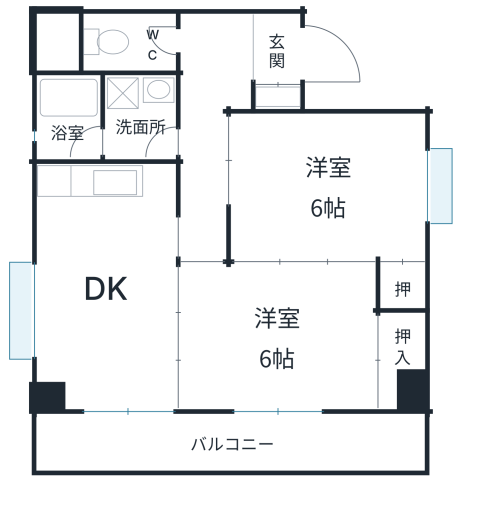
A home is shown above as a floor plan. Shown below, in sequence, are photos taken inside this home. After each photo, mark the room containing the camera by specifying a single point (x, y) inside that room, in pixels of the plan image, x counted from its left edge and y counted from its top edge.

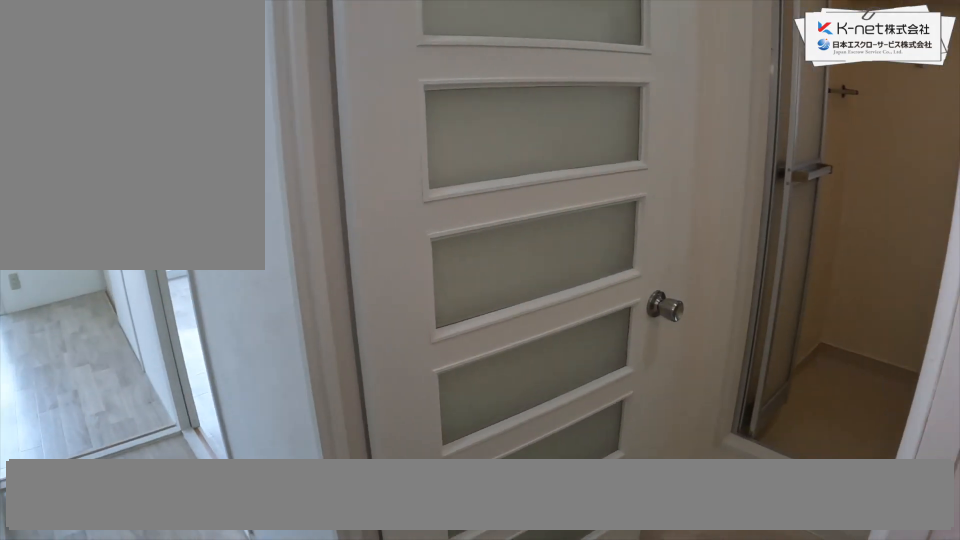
(139, 116)
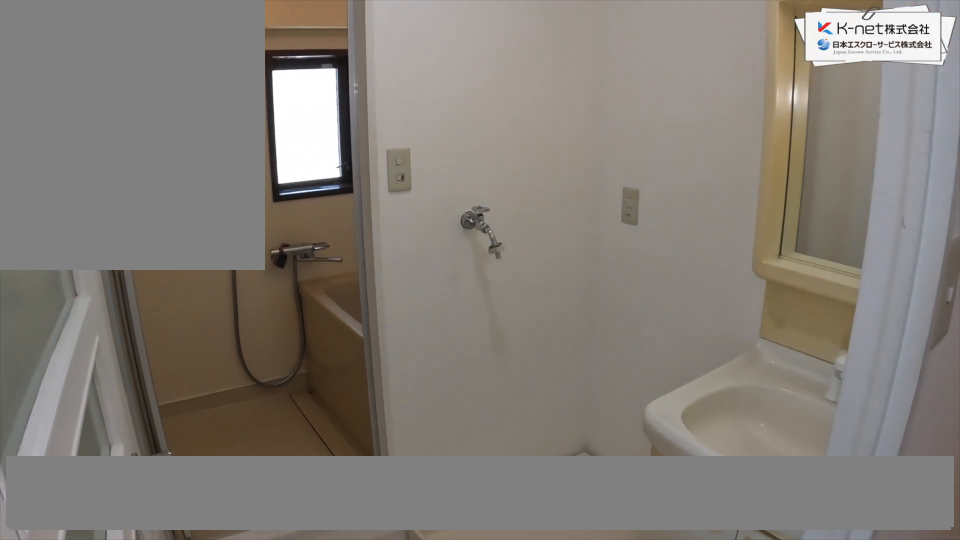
(139, 116)
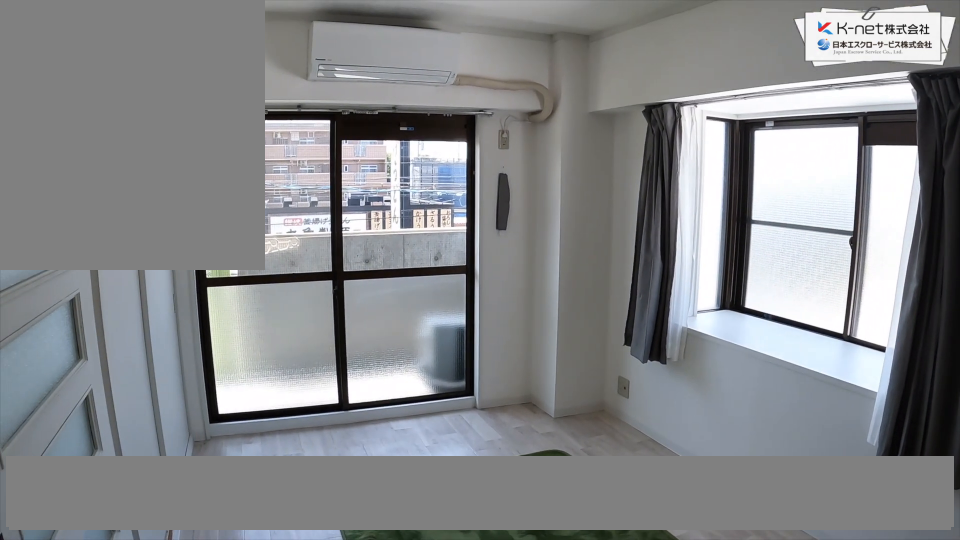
(106, 294)
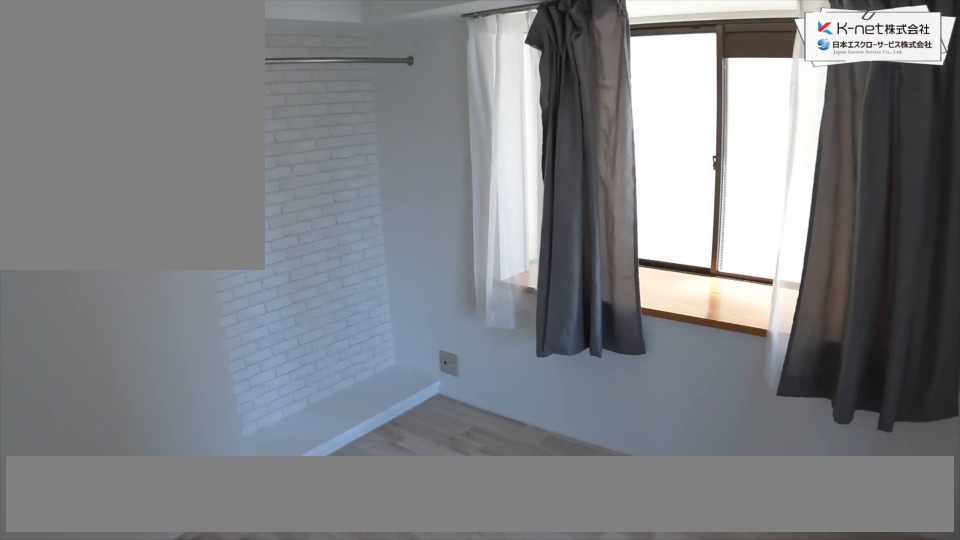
(328, 187)
